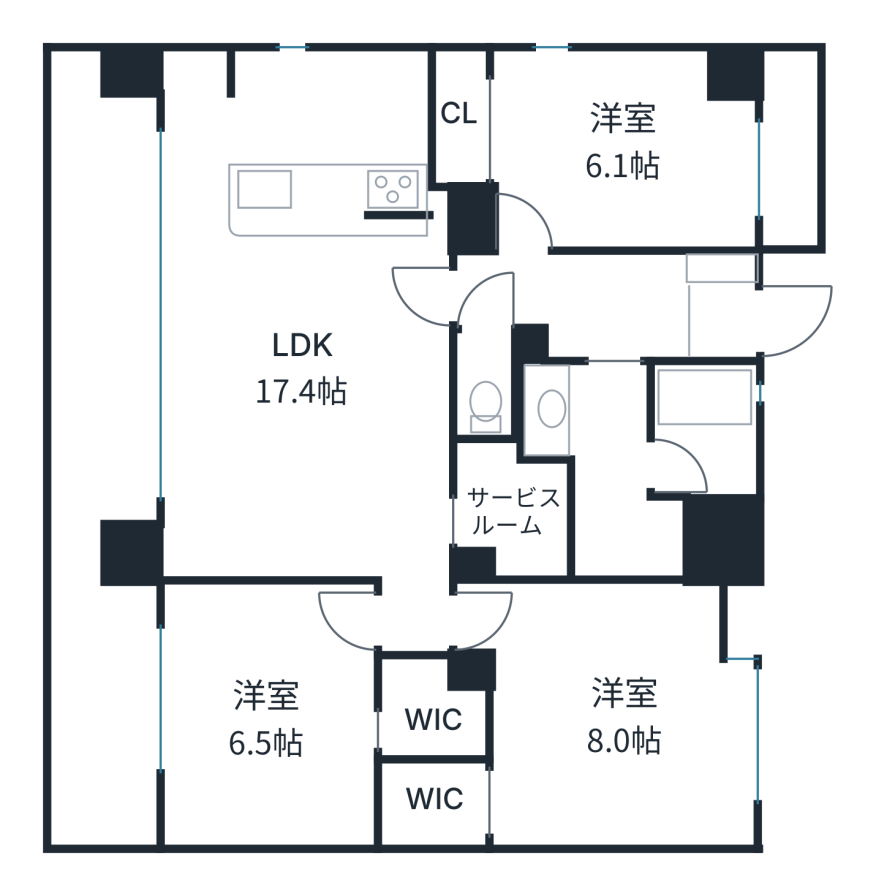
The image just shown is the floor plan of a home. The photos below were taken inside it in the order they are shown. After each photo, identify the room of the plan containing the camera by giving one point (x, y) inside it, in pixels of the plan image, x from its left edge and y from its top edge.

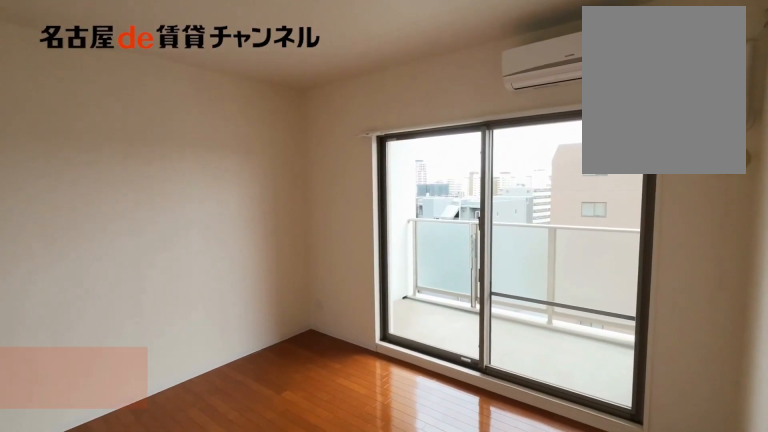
(298, 728)
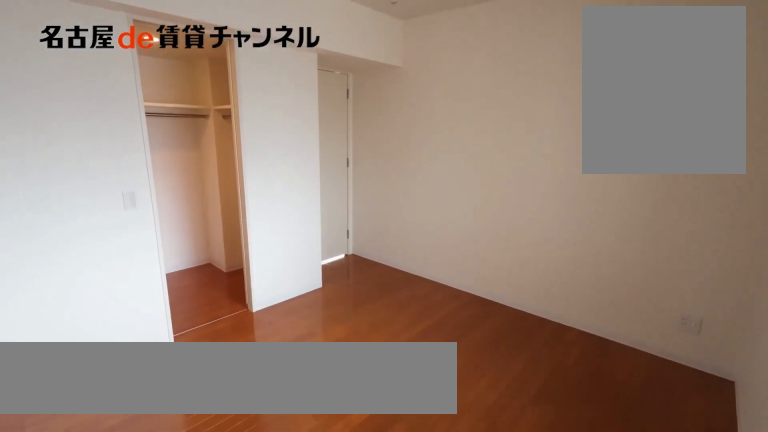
(585, 709)
